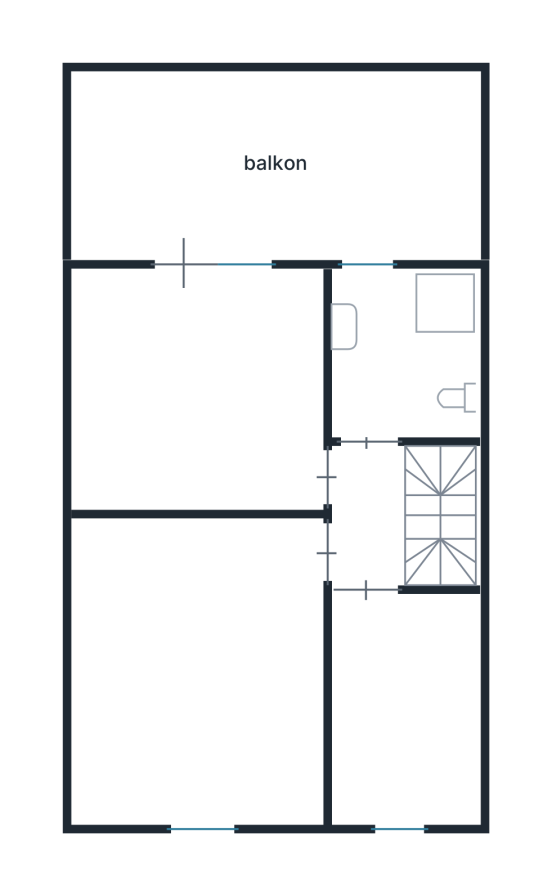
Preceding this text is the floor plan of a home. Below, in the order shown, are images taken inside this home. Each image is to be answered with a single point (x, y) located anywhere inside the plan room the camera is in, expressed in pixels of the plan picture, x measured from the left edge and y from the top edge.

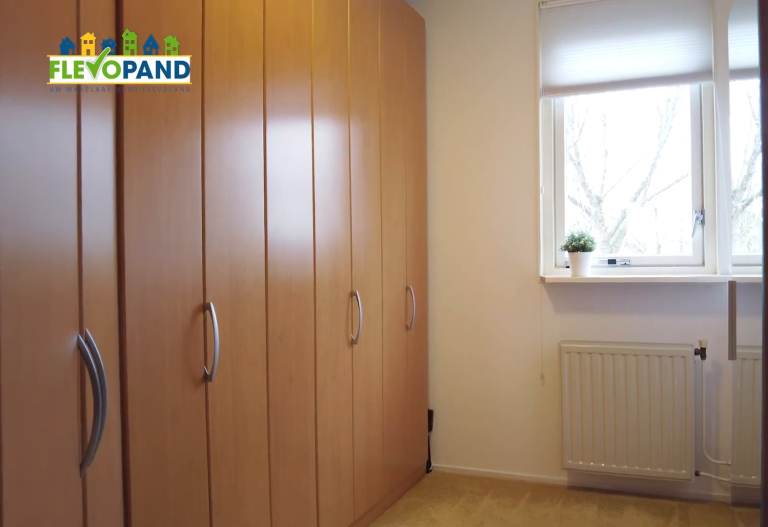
(404, 708)
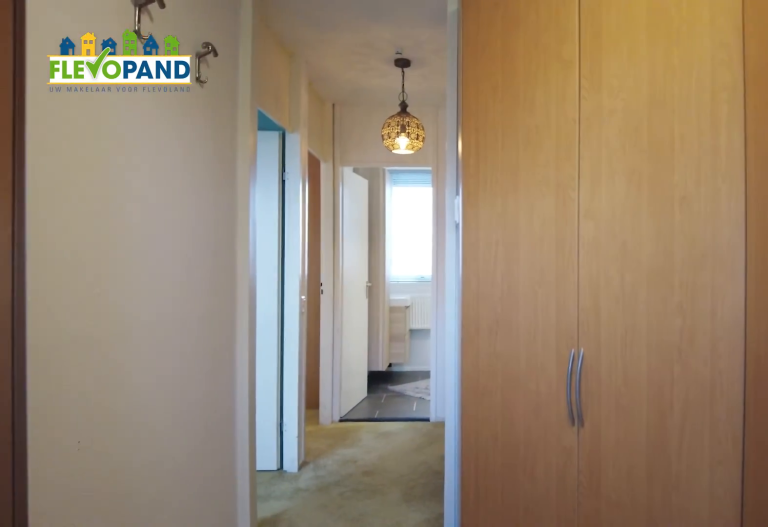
(404, 708)
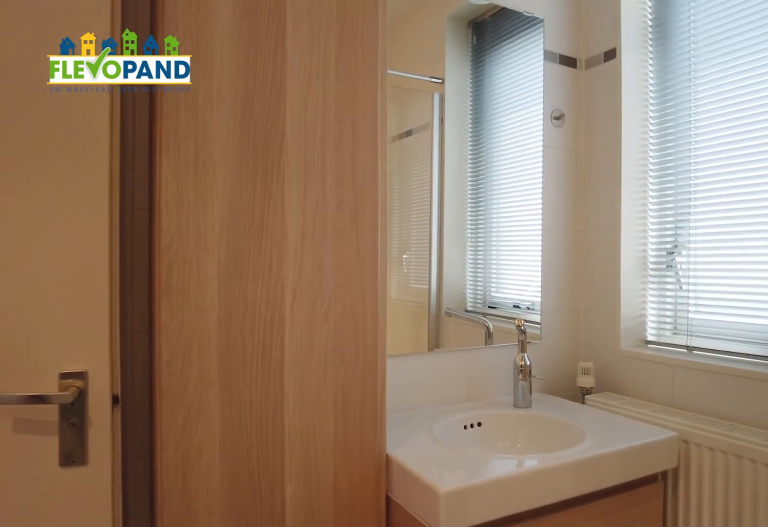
(444, 305)
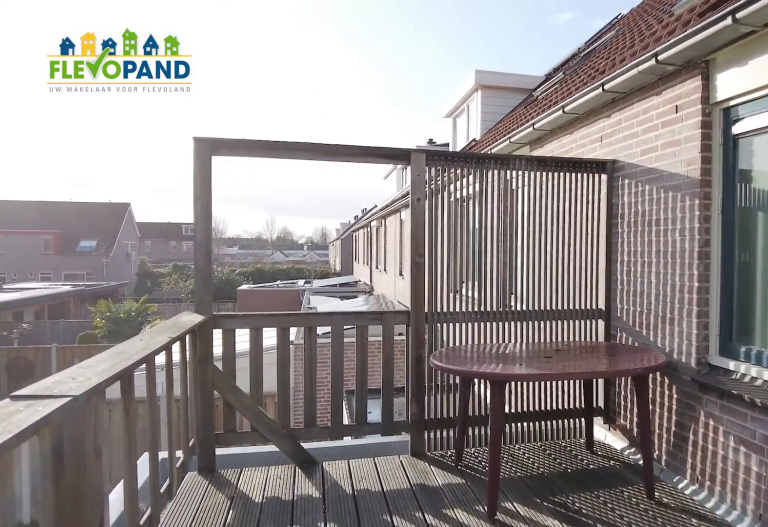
(279, 162)
